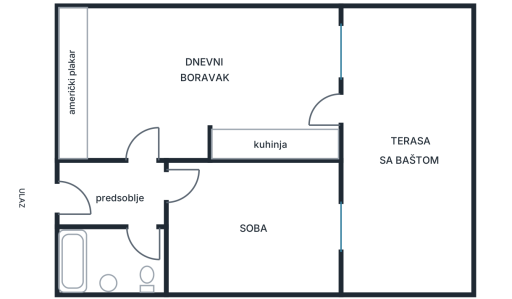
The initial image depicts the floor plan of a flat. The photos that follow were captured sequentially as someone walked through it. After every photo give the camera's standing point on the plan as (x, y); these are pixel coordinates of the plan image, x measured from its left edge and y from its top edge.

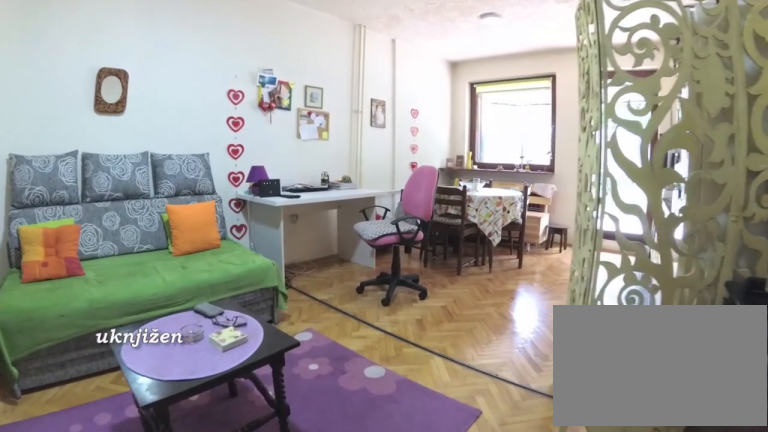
(161, 136)
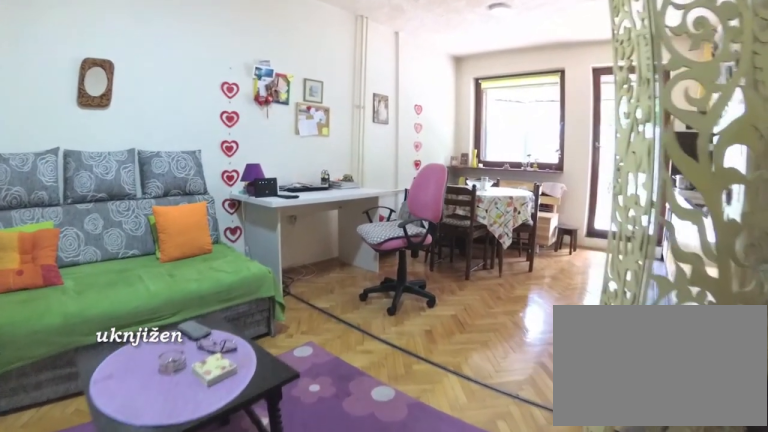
(164, 131)
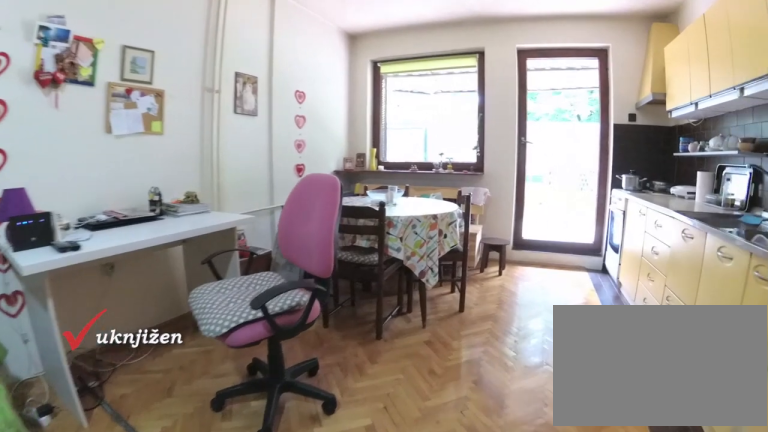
(181, 104)
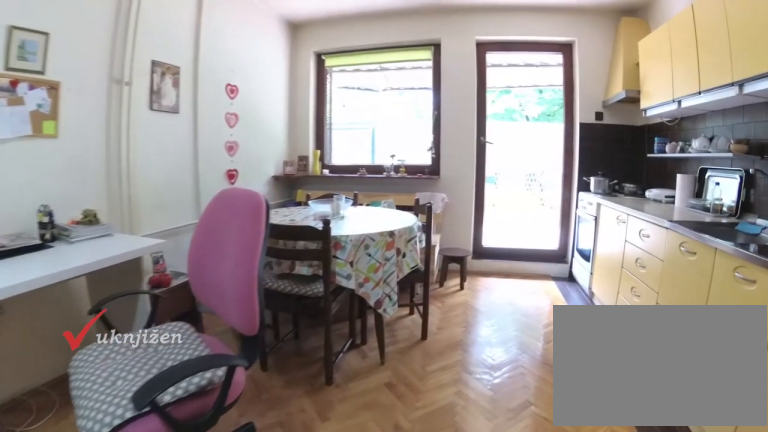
(185, 93)
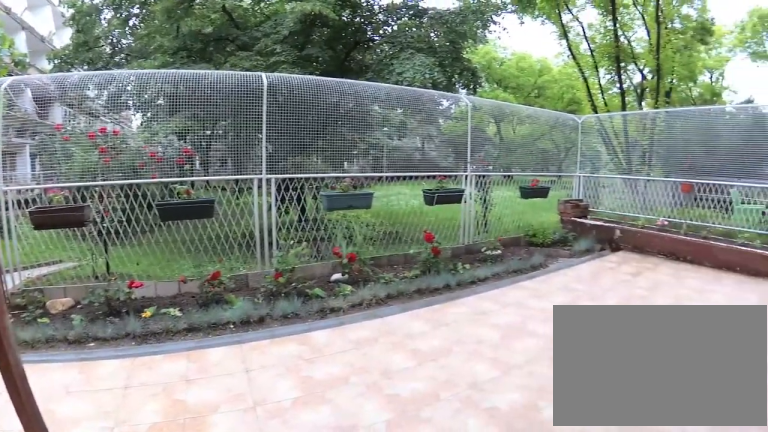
(341, 103)
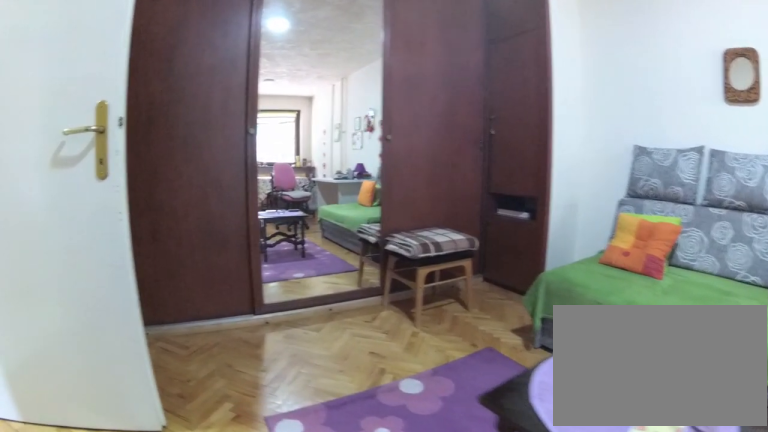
(198, 108)
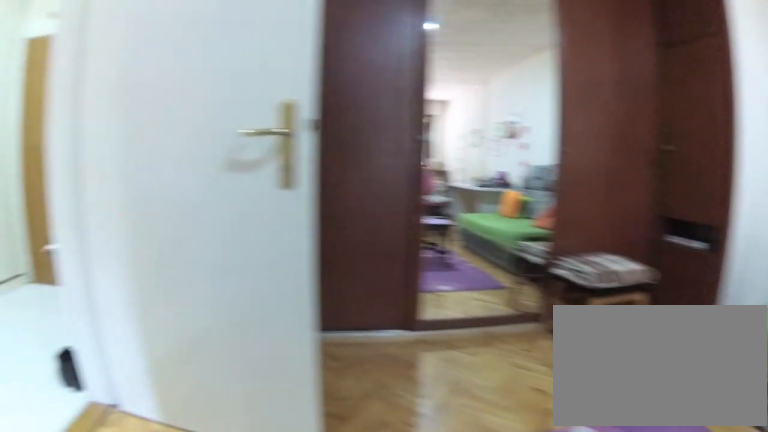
(188, 110)
